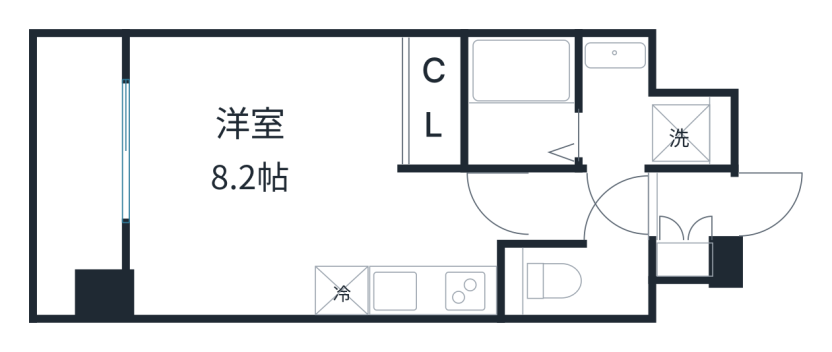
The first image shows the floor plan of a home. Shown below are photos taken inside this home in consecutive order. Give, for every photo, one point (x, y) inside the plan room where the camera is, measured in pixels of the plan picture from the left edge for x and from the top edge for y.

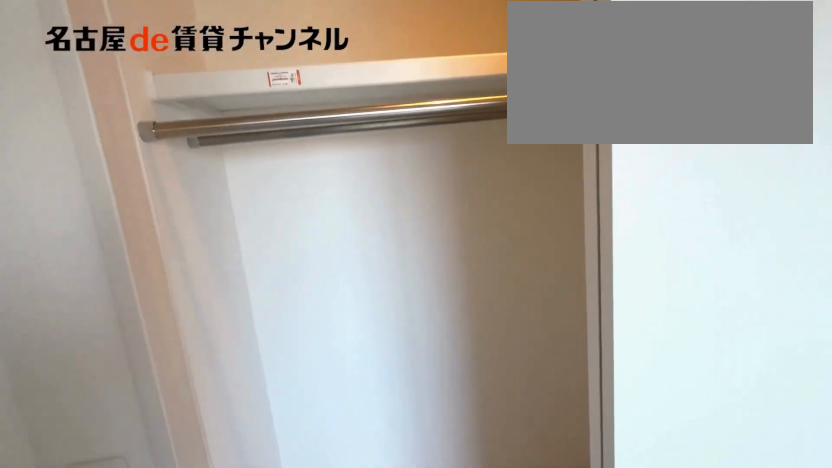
(436, 100)
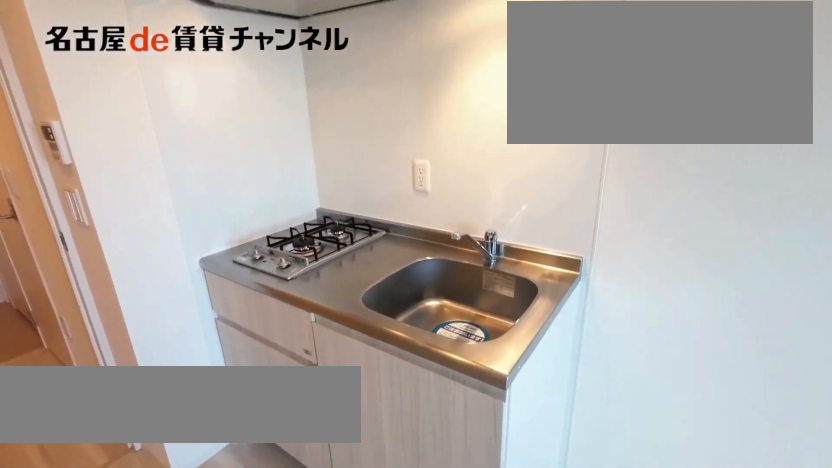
(433, 290)
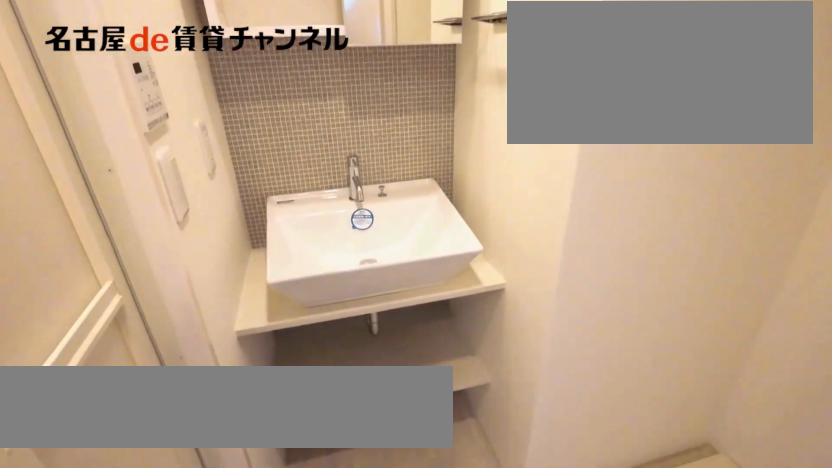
(644, 112)
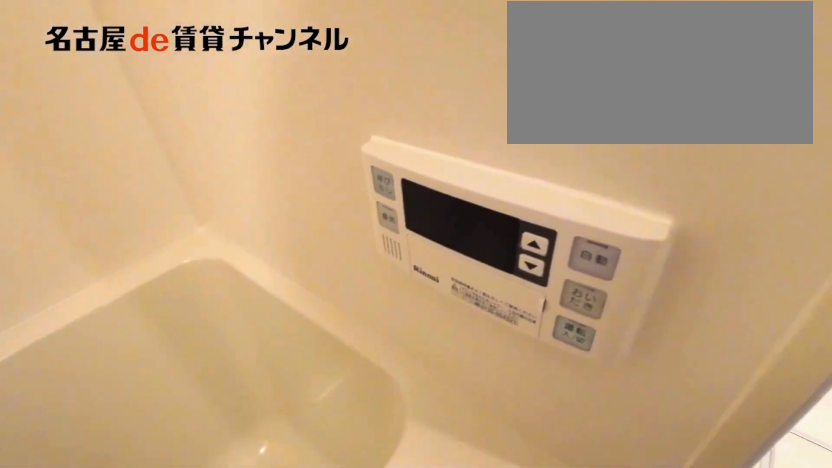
(521, 100)
